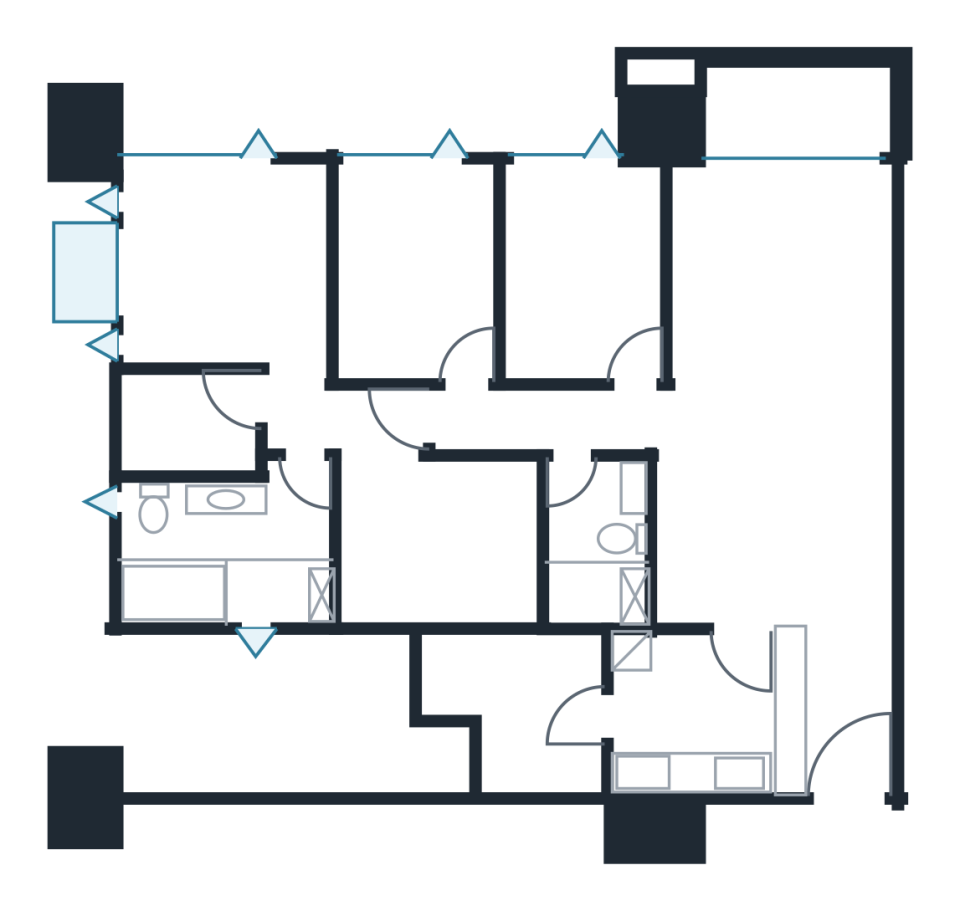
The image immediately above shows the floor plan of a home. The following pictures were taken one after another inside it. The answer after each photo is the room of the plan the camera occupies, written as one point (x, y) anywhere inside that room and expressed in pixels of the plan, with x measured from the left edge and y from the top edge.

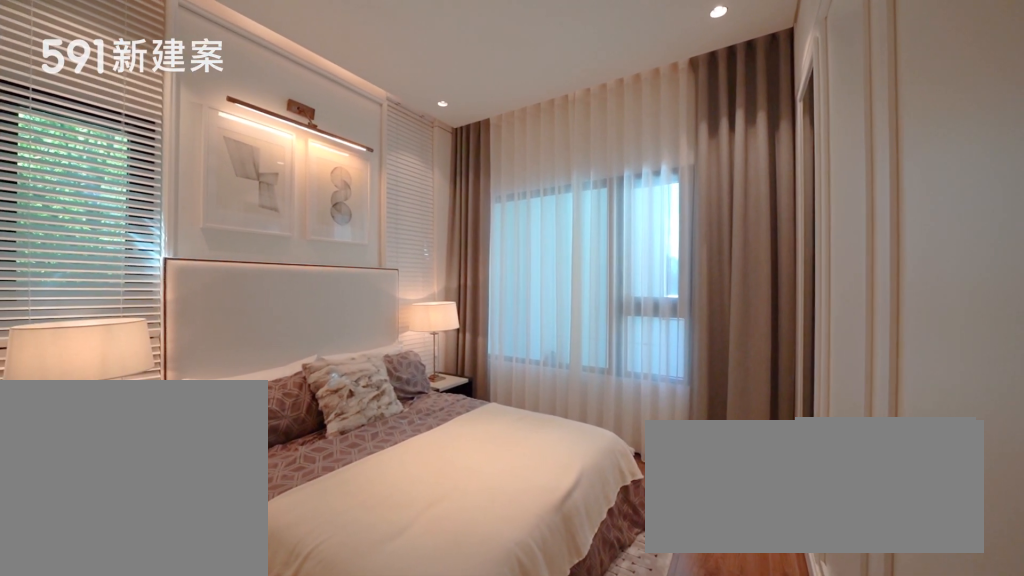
(220, 312)
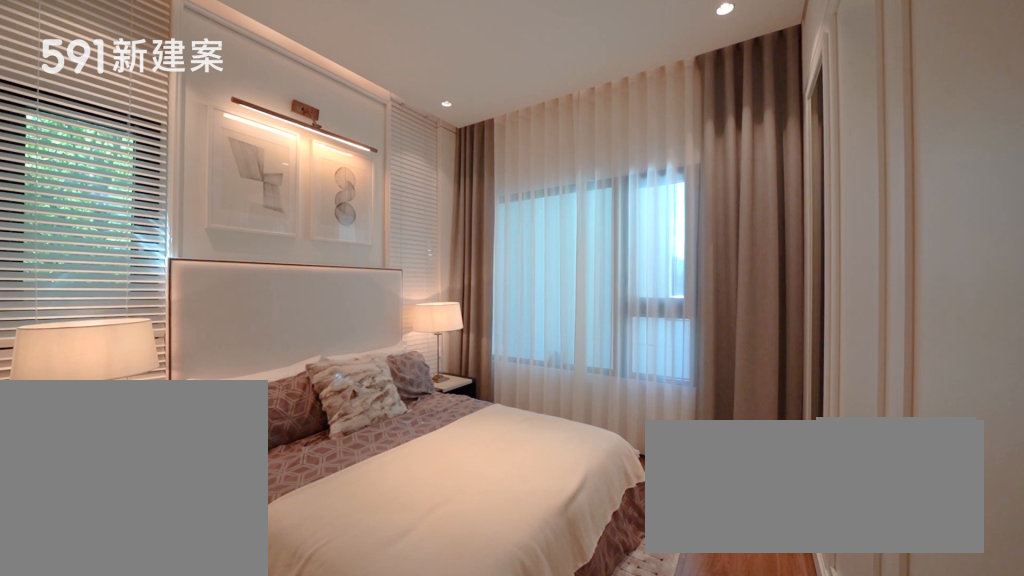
(220, 312)
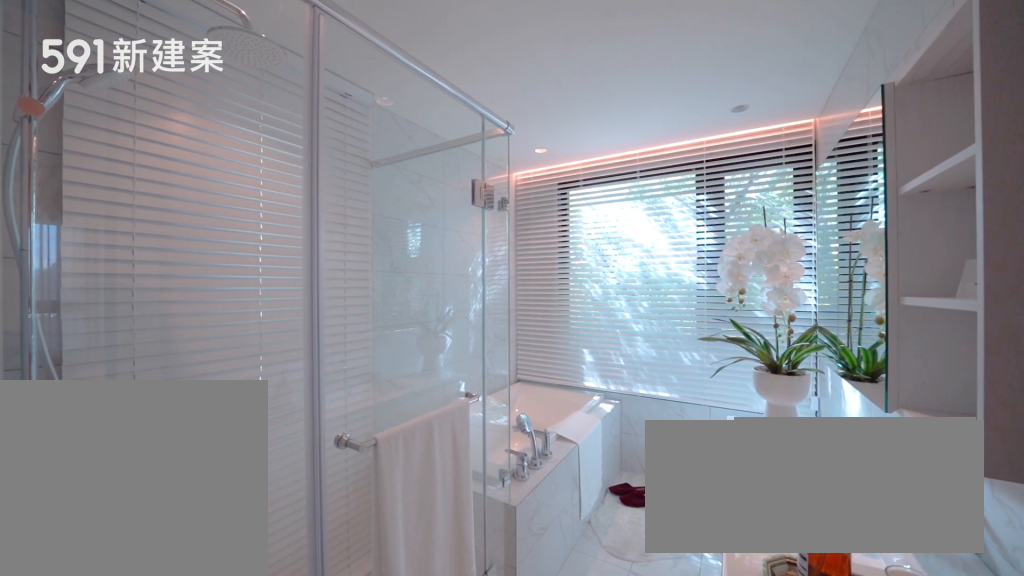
(215, 548)
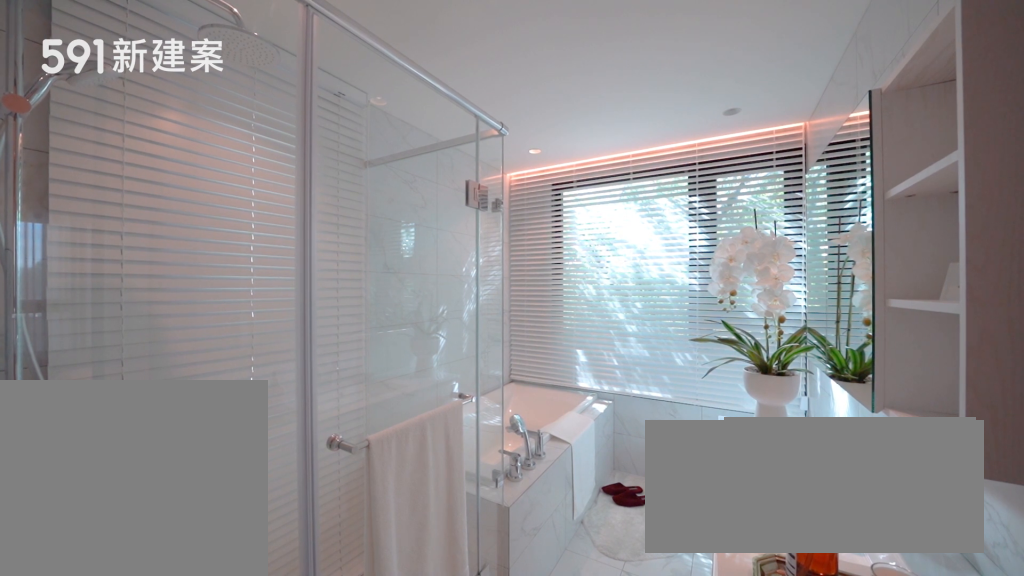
(215, 548)
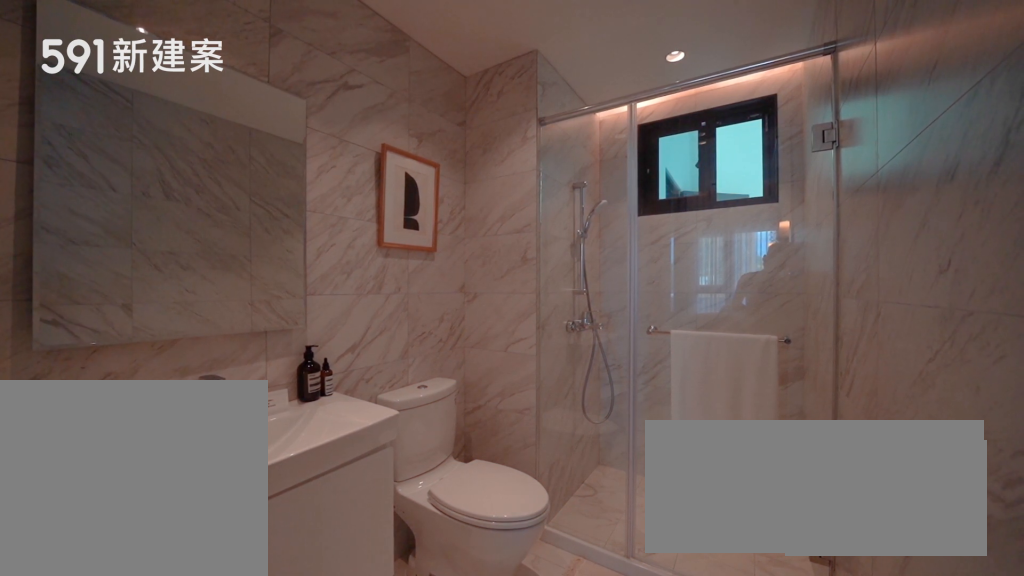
(594, 549)
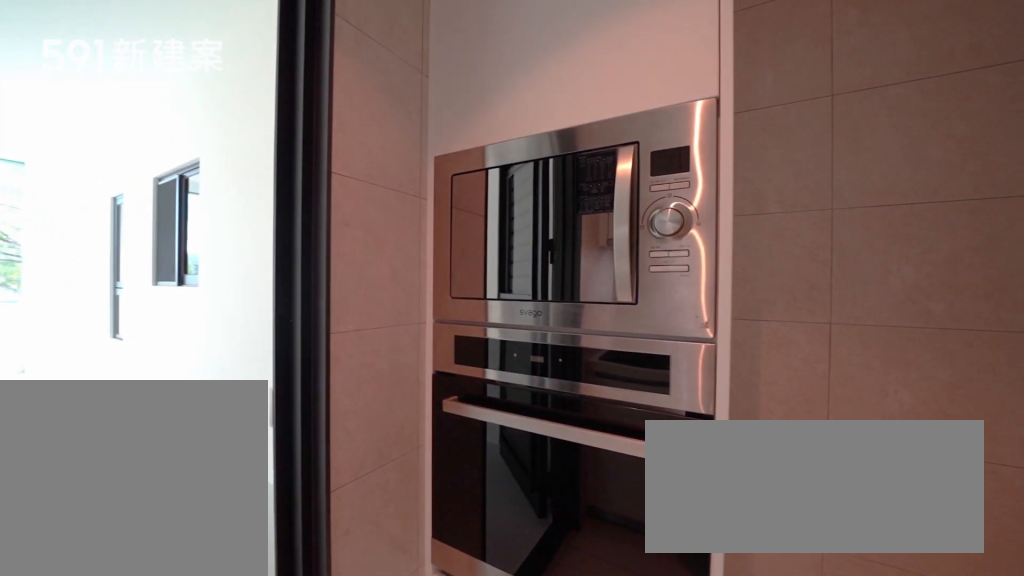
(687, 714)
